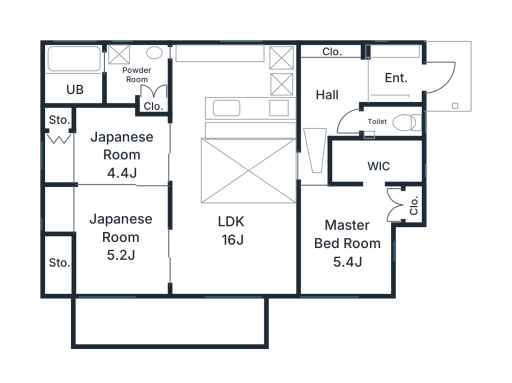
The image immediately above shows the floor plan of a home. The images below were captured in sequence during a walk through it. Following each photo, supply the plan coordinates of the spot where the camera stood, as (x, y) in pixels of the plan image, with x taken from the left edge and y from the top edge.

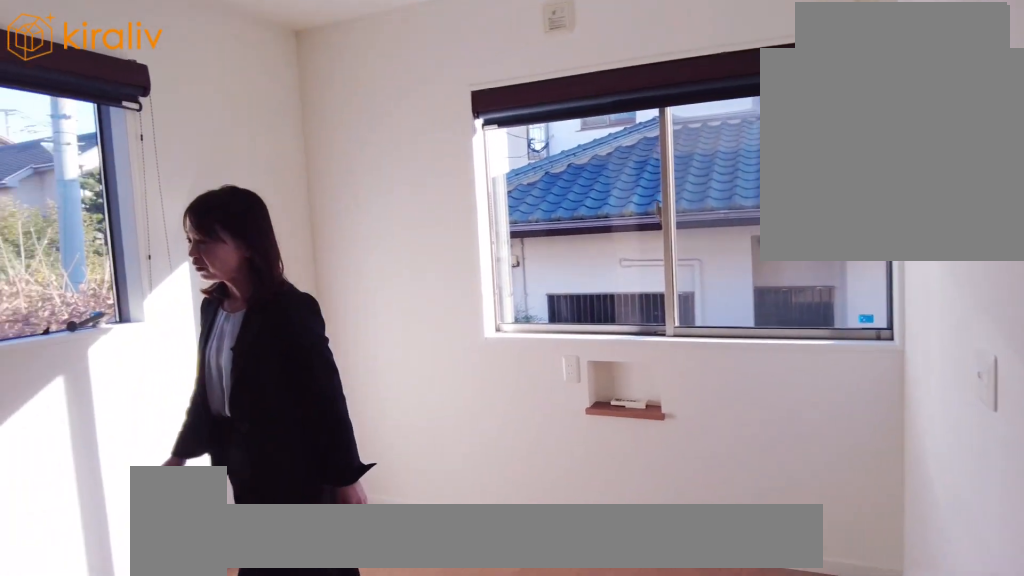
(370, 270)
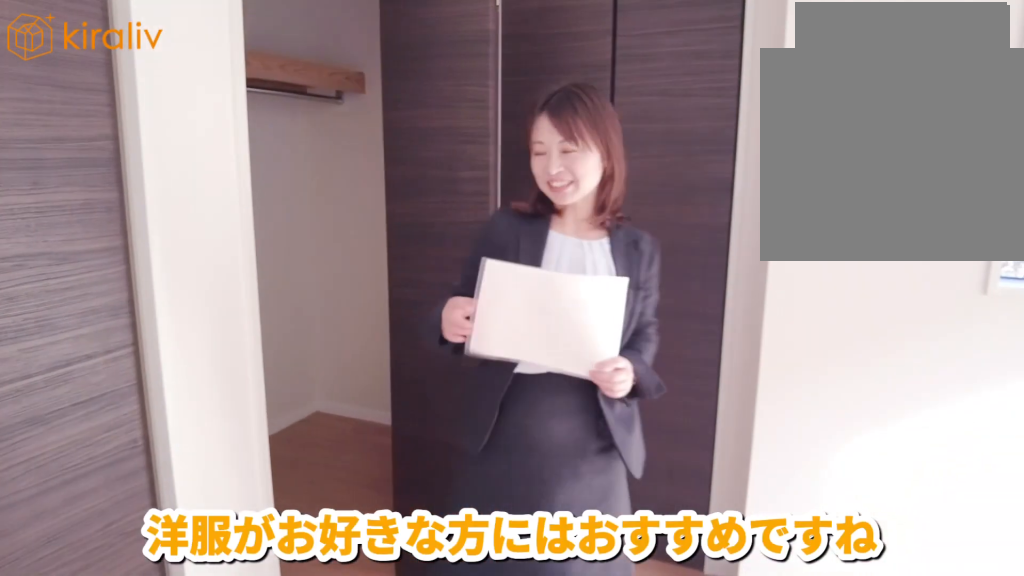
(355, 221)
